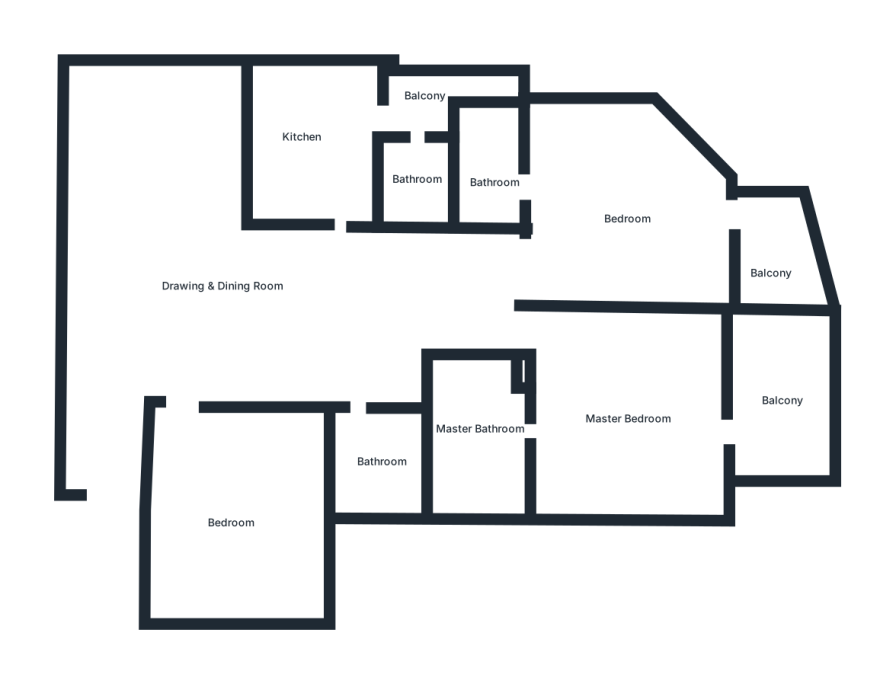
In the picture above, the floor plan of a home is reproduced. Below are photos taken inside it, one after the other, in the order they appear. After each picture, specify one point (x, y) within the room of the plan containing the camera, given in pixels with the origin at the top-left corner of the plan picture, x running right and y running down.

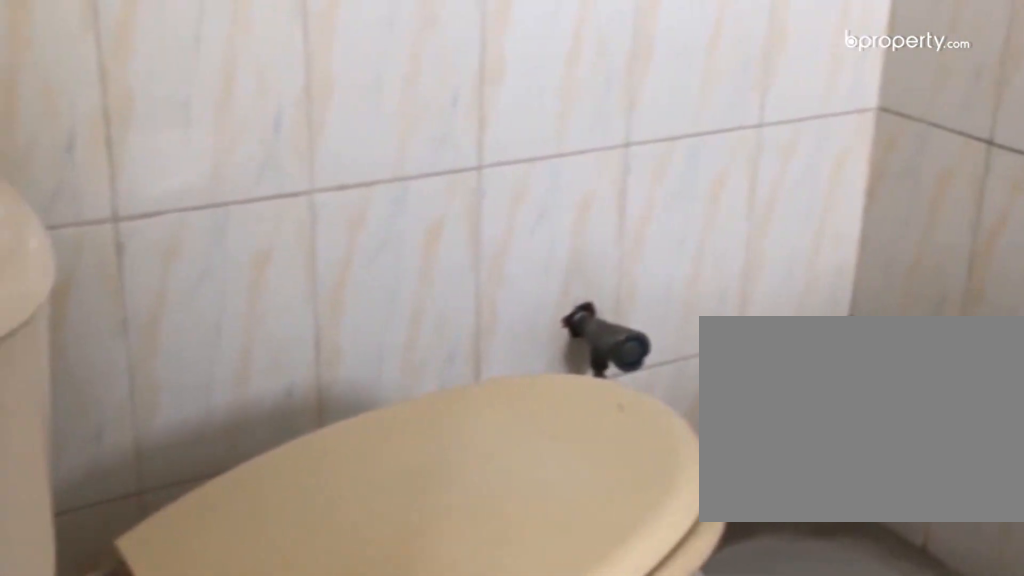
(493, 176)
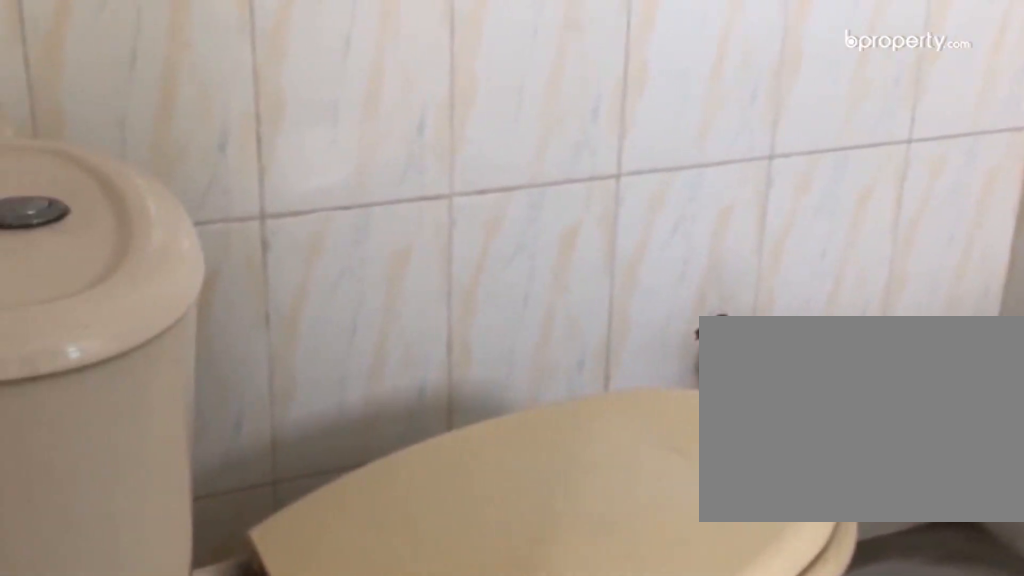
(493, 176)
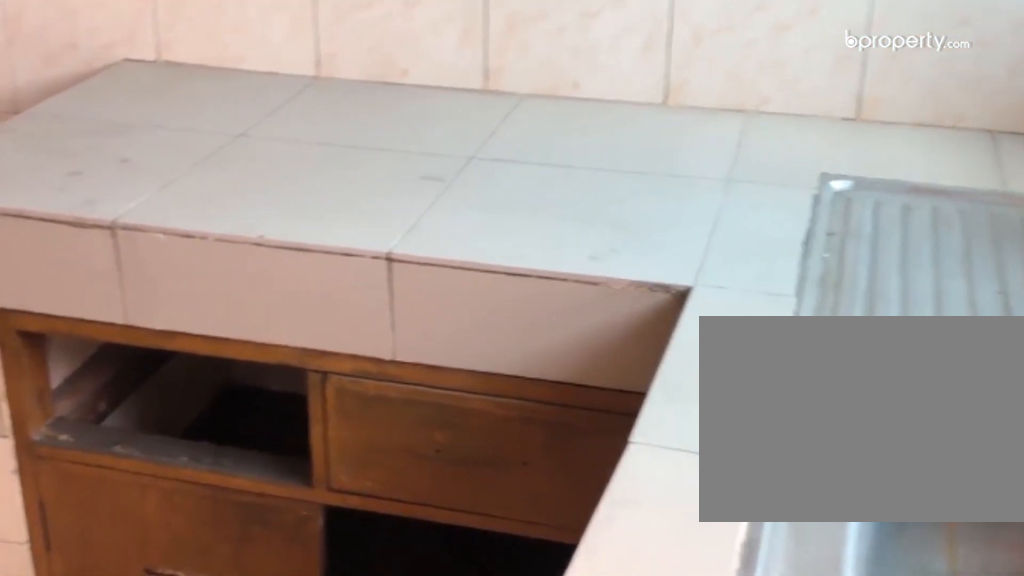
(325, 143)
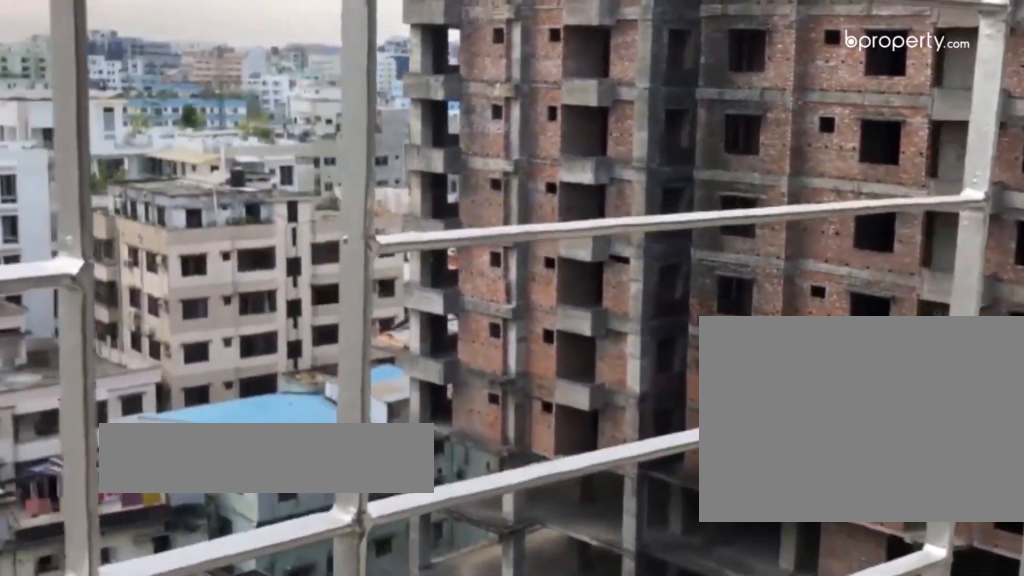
(432, 86)
